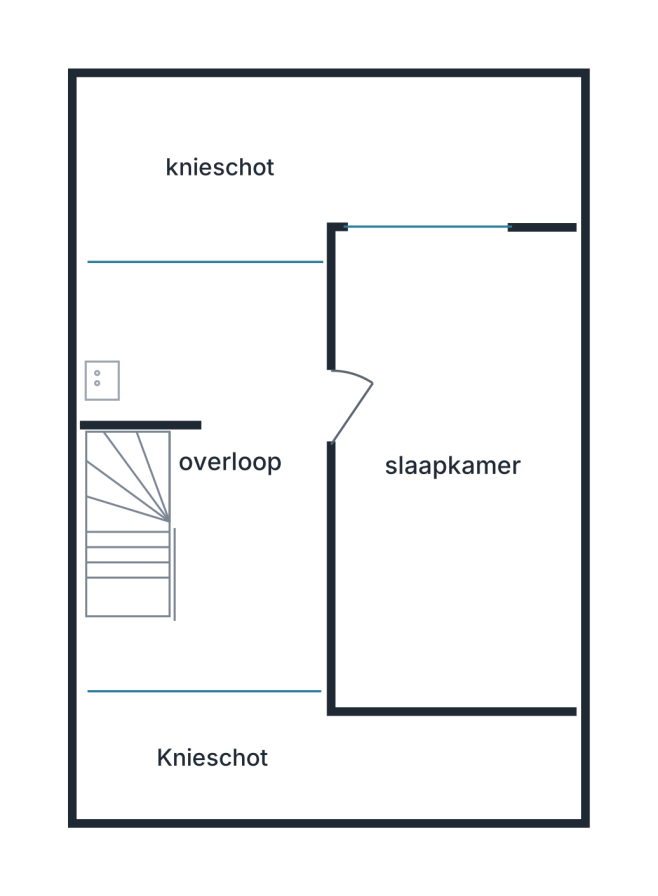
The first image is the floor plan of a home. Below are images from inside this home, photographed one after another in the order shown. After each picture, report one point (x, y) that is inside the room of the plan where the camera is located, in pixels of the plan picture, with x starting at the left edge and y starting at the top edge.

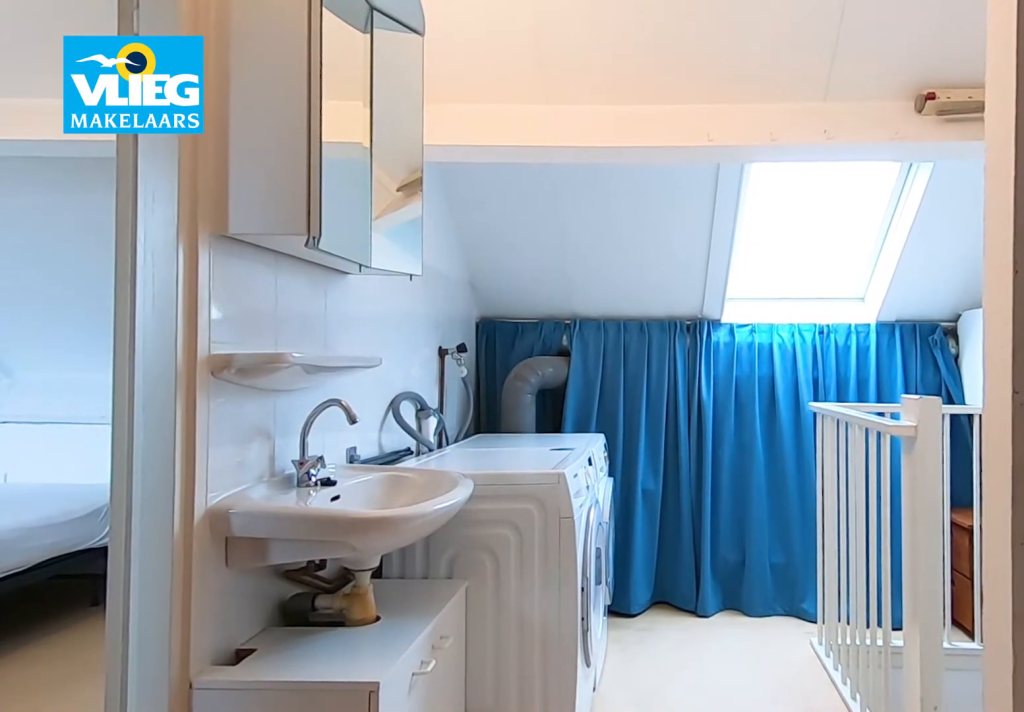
(209, 479)
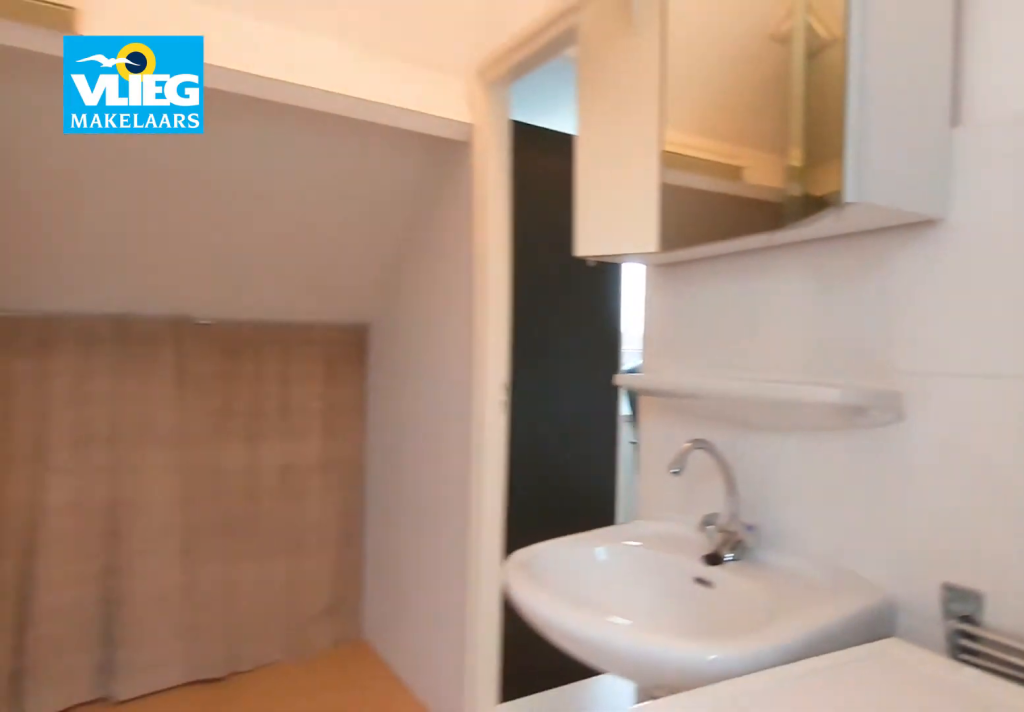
(209, 479)
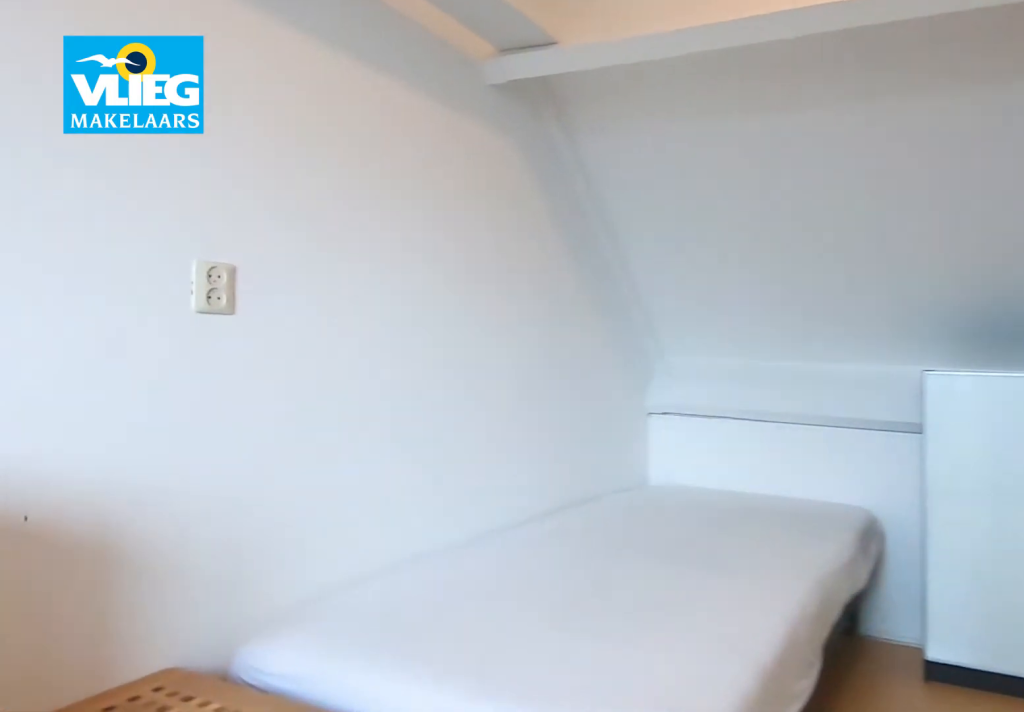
(453, 549)
